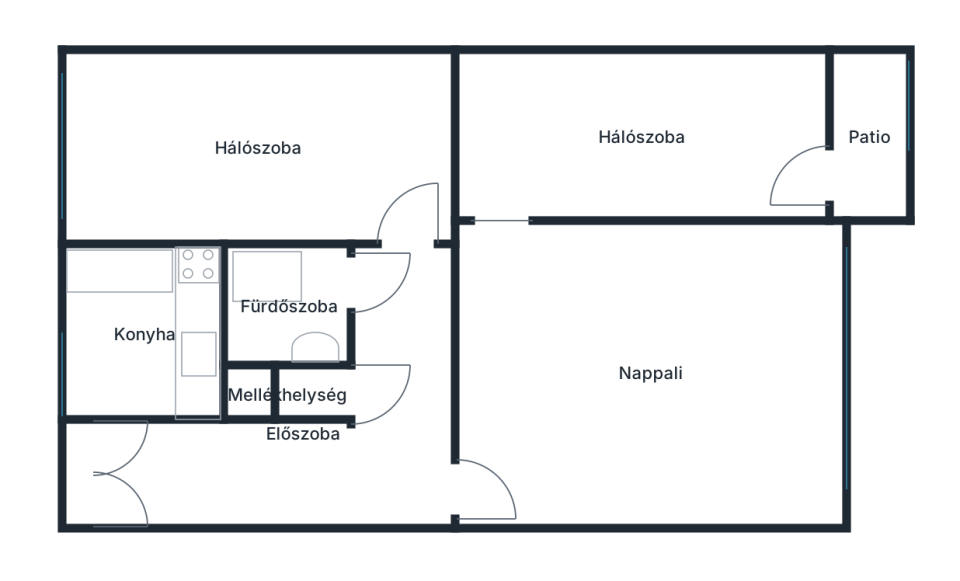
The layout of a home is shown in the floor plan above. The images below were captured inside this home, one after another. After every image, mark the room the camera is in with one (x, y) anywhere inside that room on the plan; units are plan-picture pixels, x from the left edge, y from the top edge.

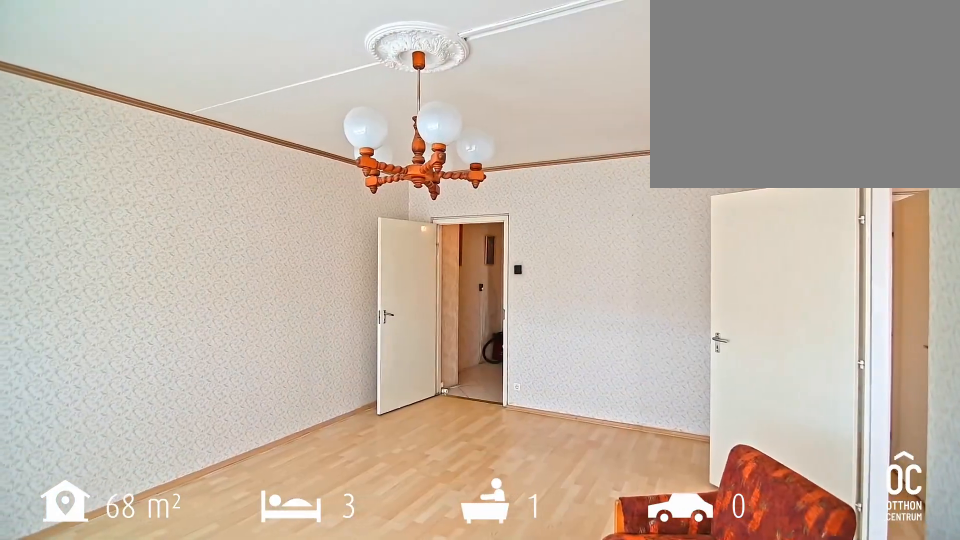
(652, 380)
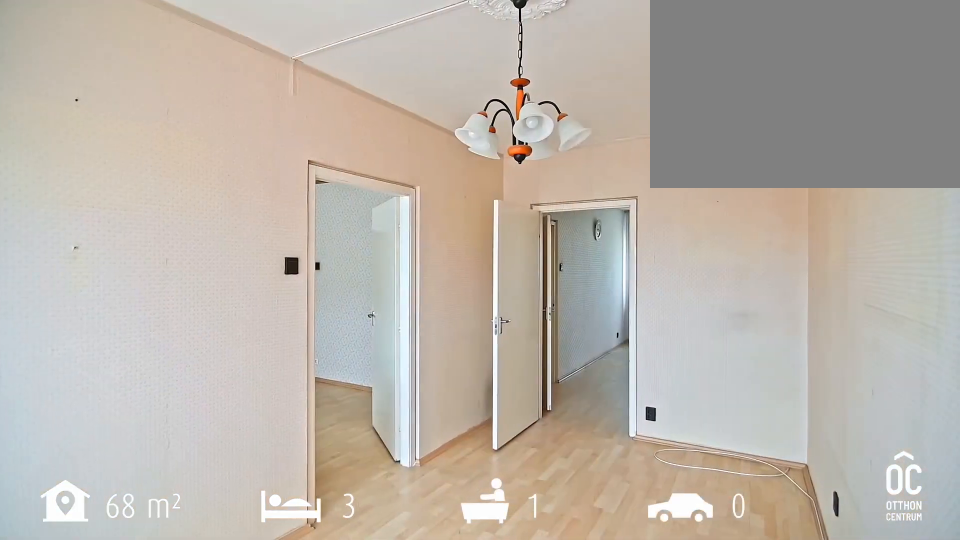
(633, 139)
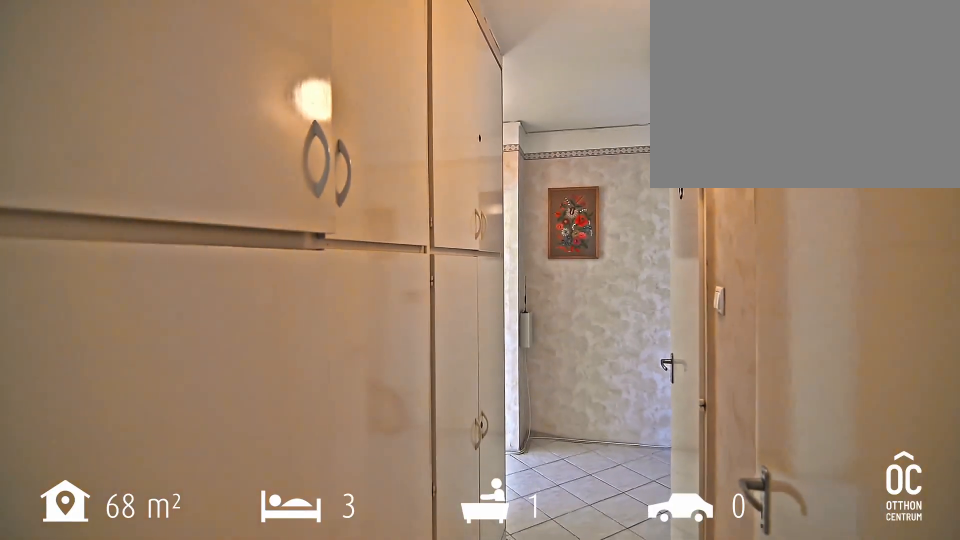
(398, 356)
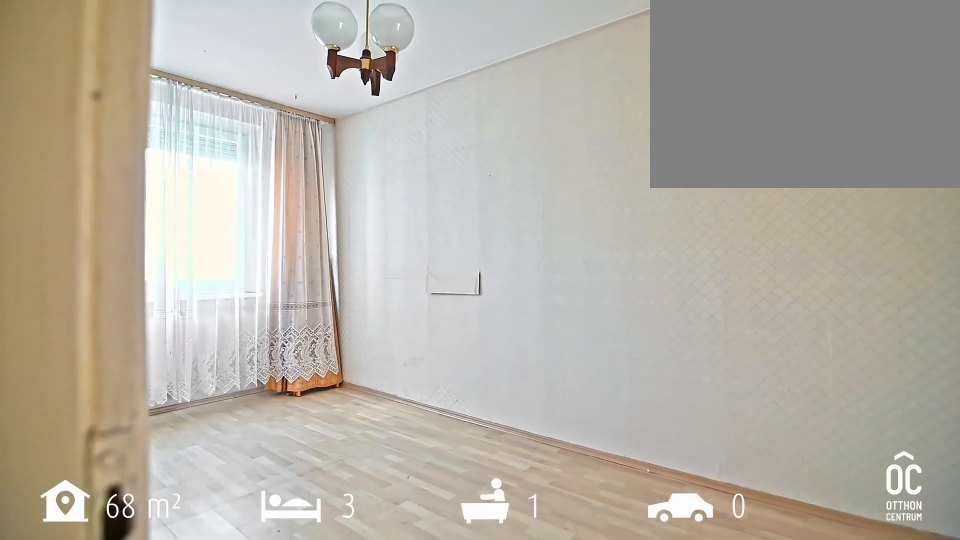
(264, 154)
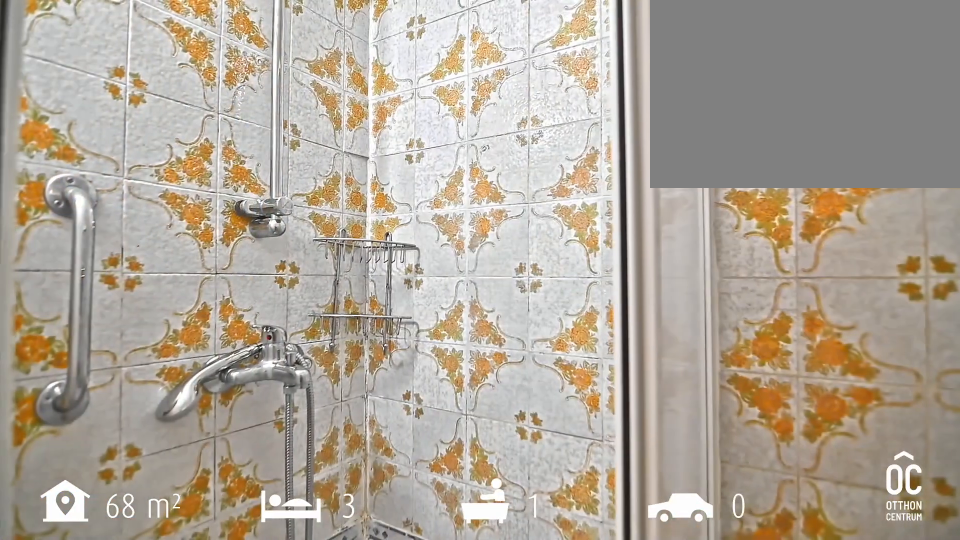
(288, 305)
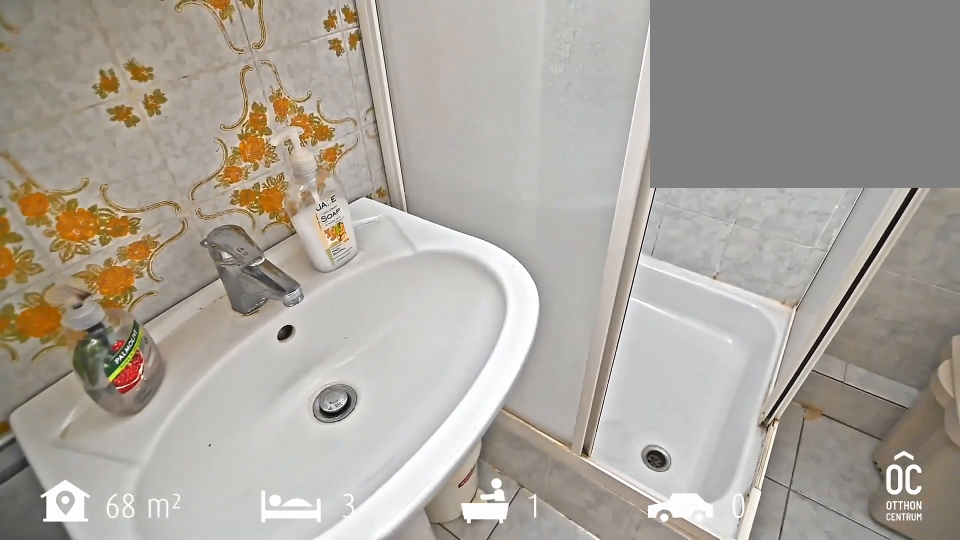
(288, 305)
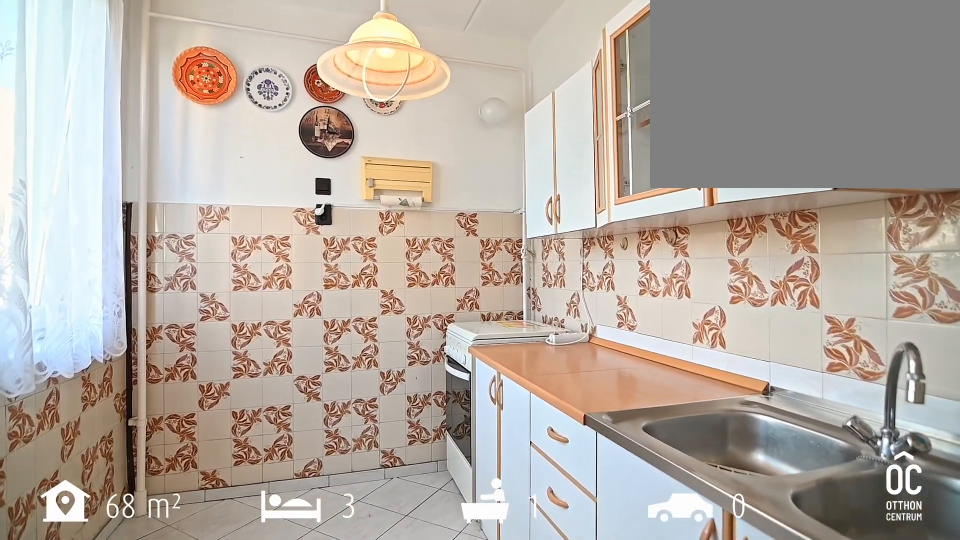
(142, 335)
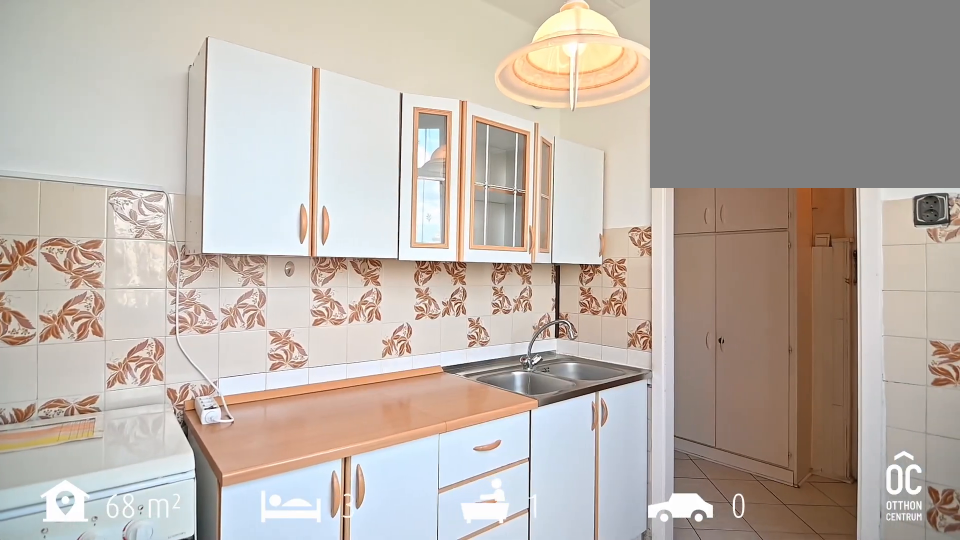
(142, 336)
